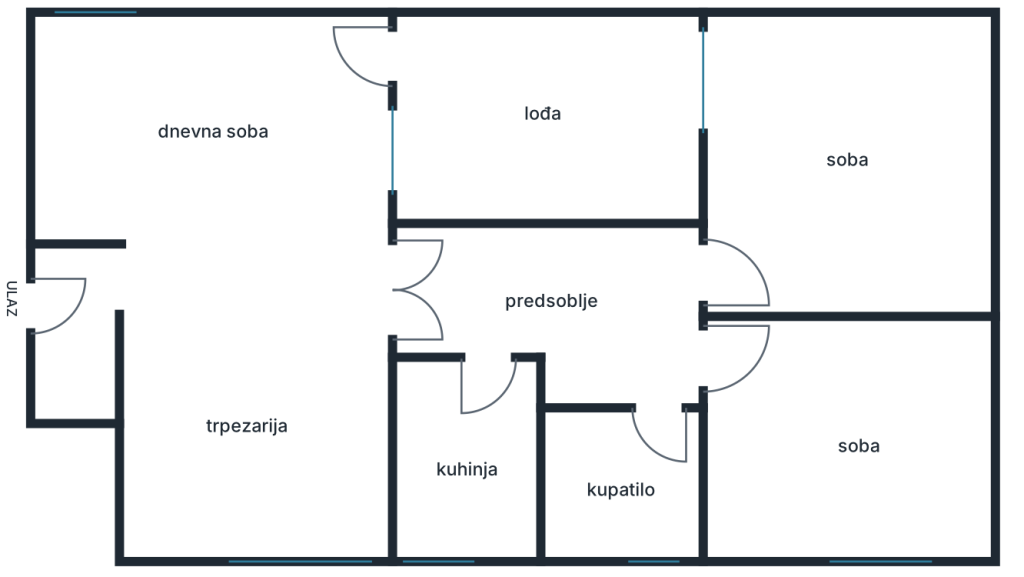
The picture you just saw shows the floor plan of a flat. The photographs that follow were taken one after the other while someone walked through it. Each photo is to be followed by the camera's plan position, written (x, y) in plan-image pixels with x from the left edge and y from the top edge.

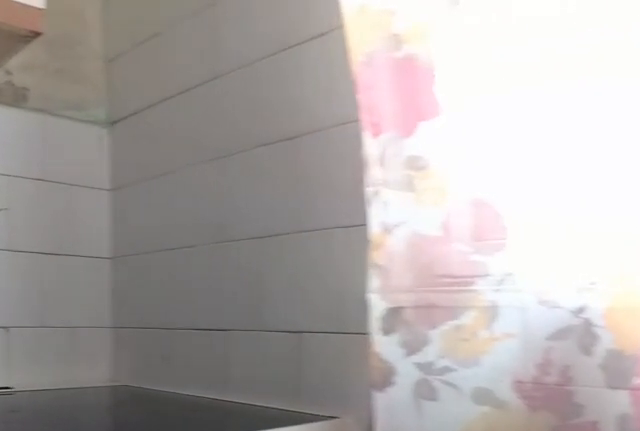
(451, 519)
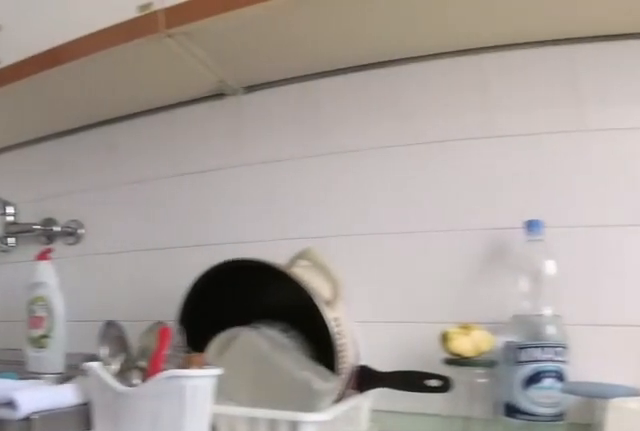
(451, 540)
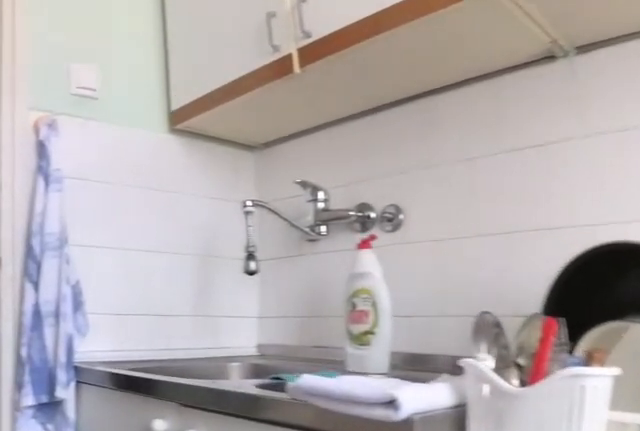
(464, 537)
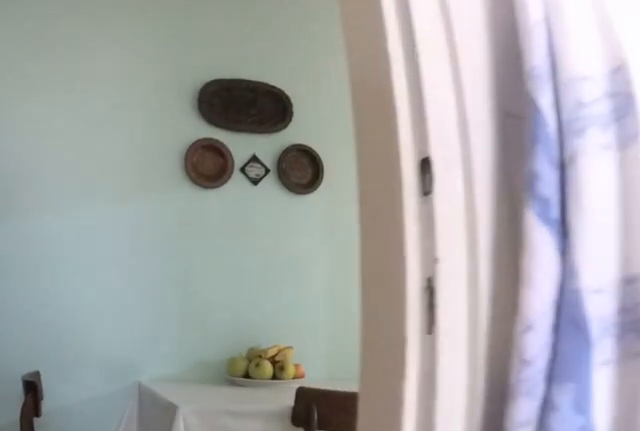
(467, 438)
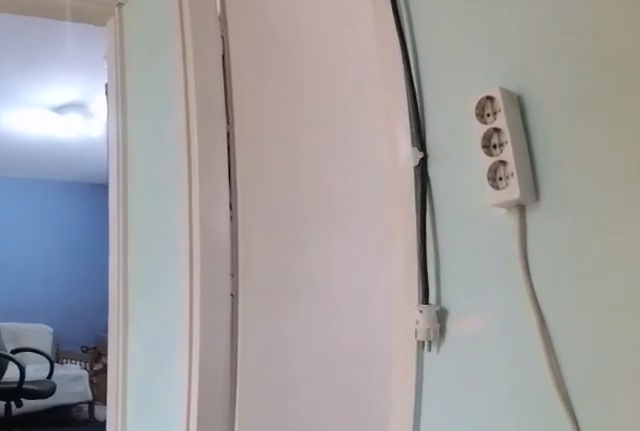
(541, 328)
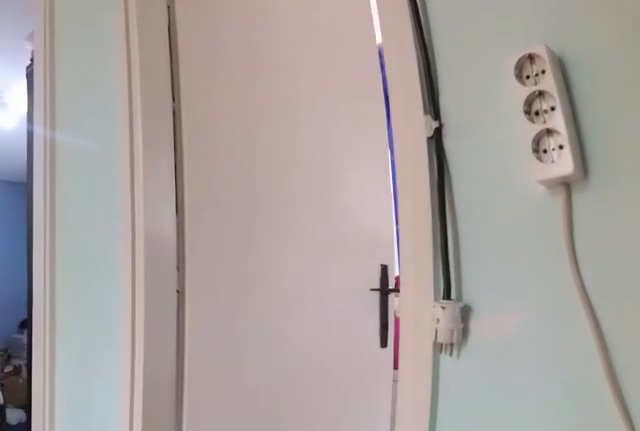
(556, 337)
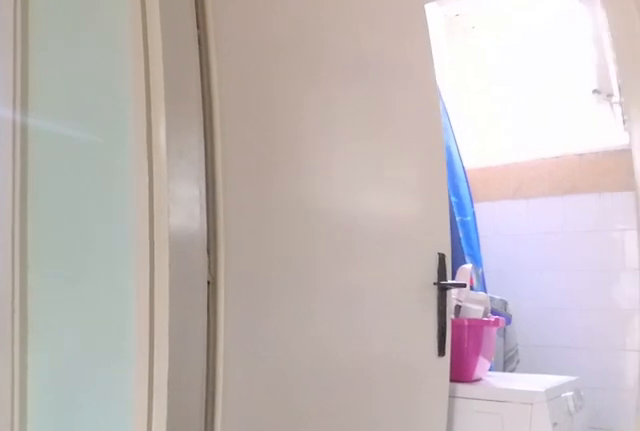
(587, 352)
